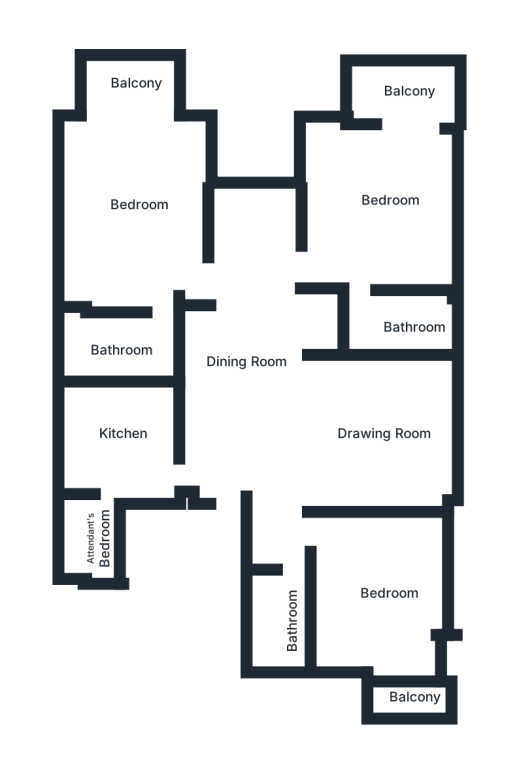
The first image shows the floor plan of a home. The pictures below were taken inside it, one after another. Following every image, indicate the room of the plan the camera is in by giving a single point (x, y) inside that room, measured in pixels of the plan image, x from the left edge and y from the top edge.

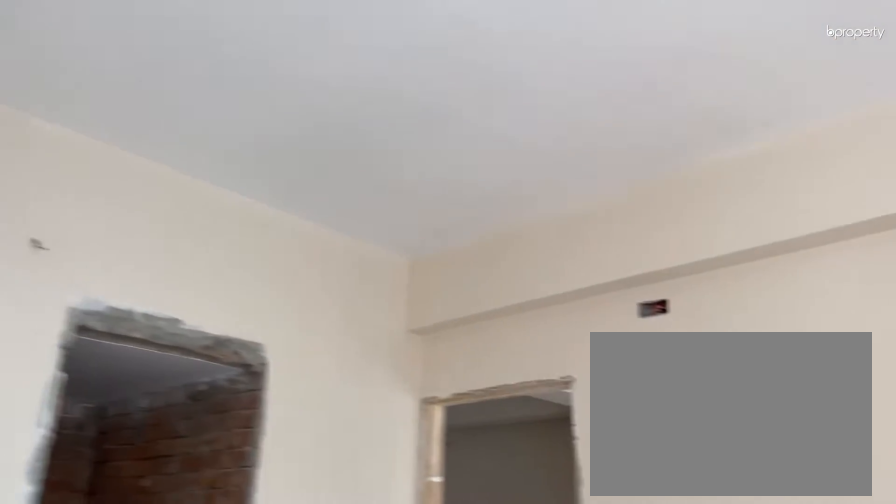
(374, 200)
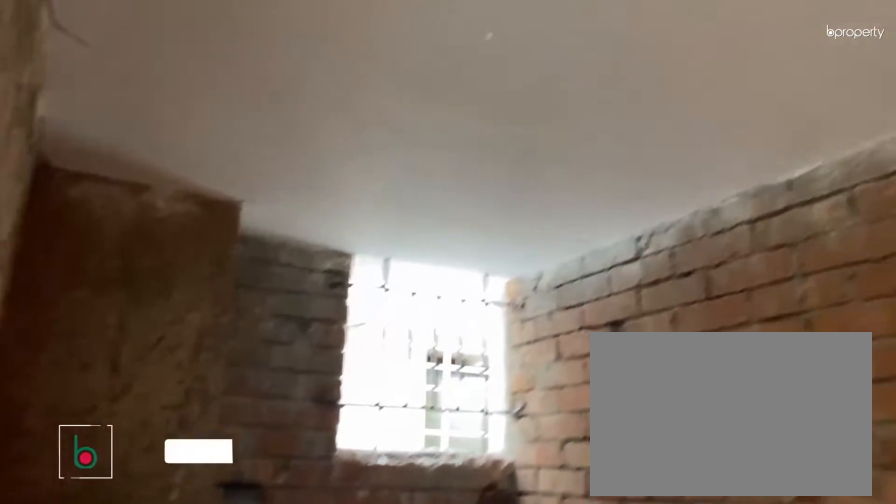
(404, 321)
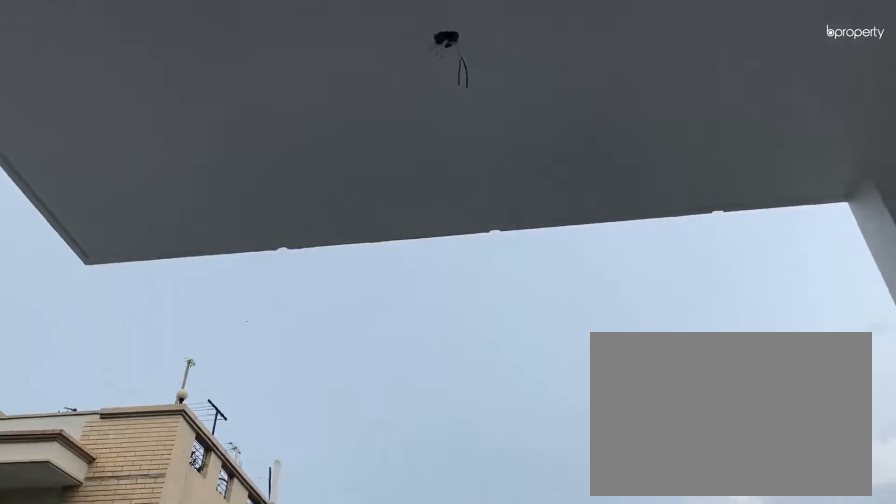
(403, 97)
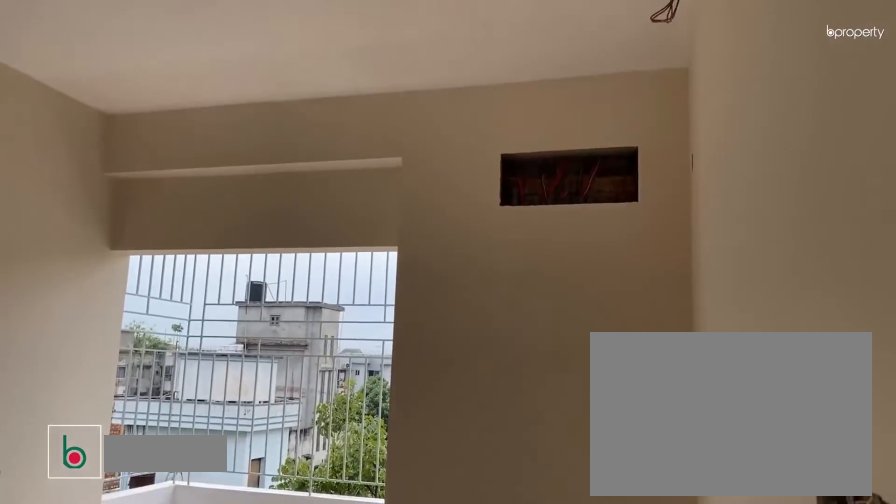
(388, 593)
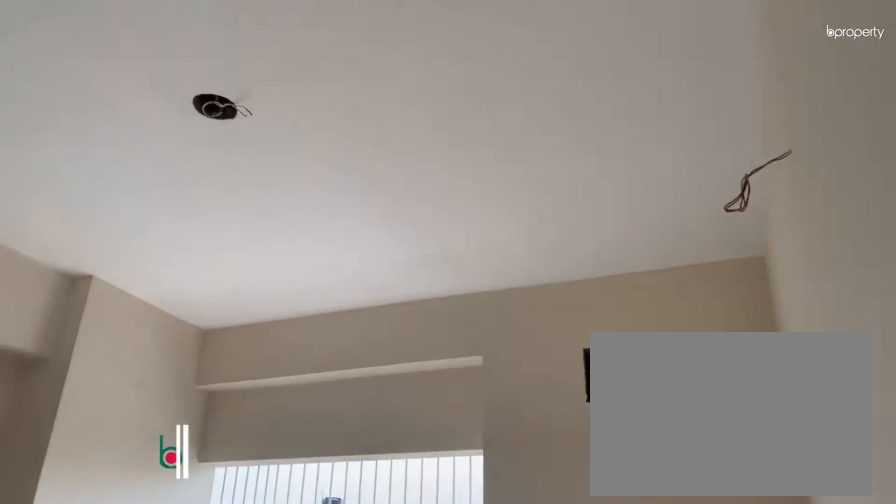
(388, 593)
